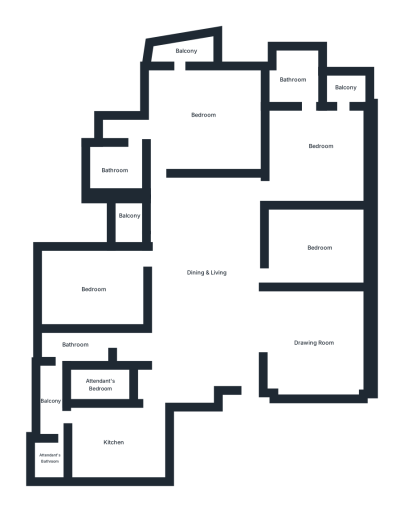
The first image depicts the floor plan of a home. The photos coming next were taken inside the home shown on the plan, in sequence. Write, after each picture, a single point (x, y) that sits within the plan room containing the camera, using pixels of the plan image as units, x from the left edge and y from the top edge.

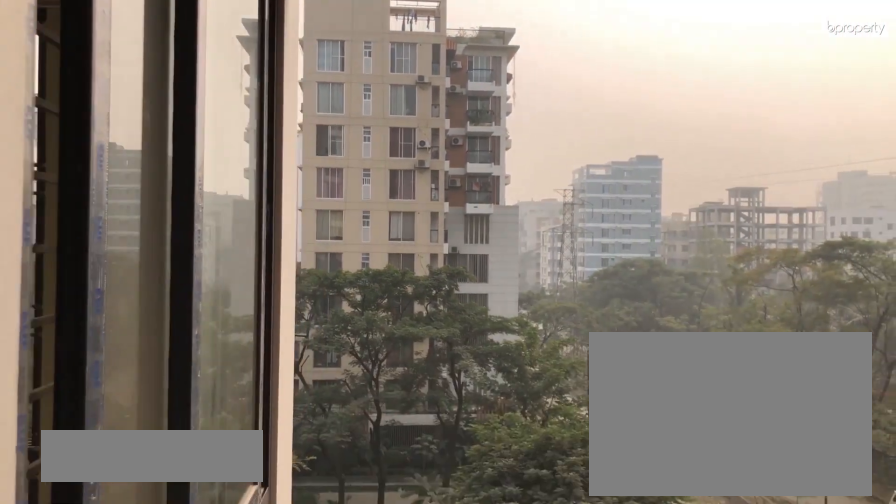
(129, 220)
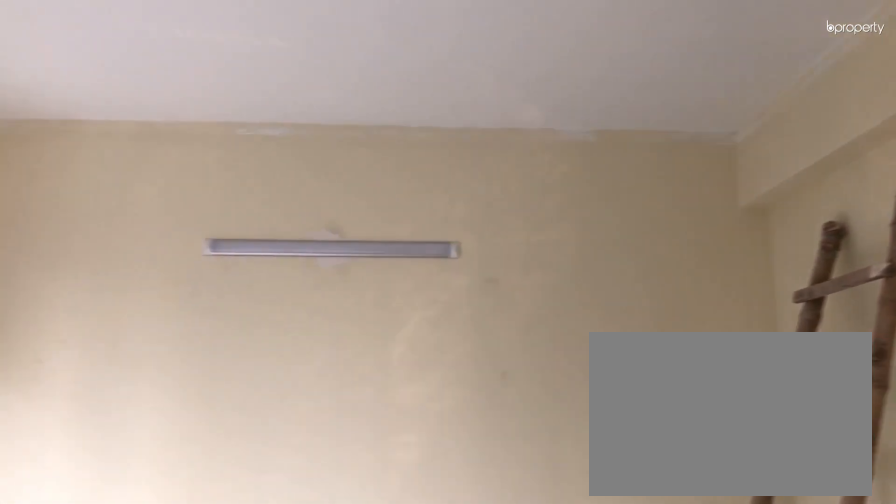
(205, 121)
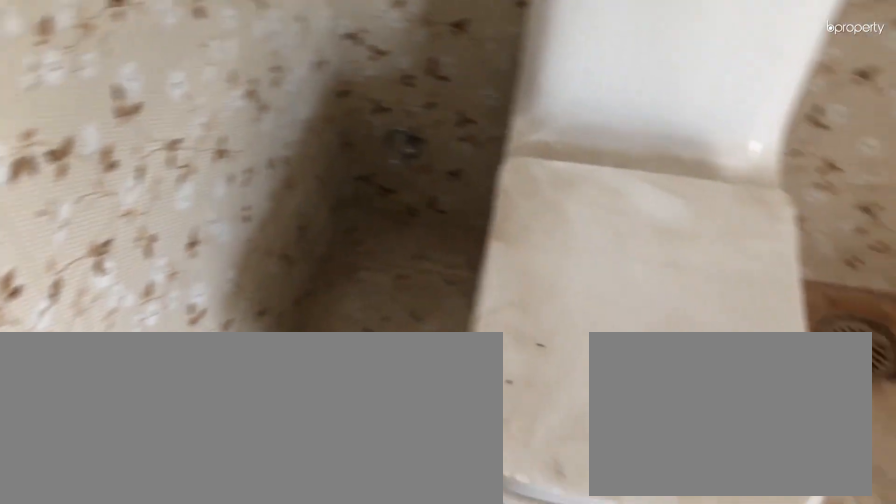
(118, 168)
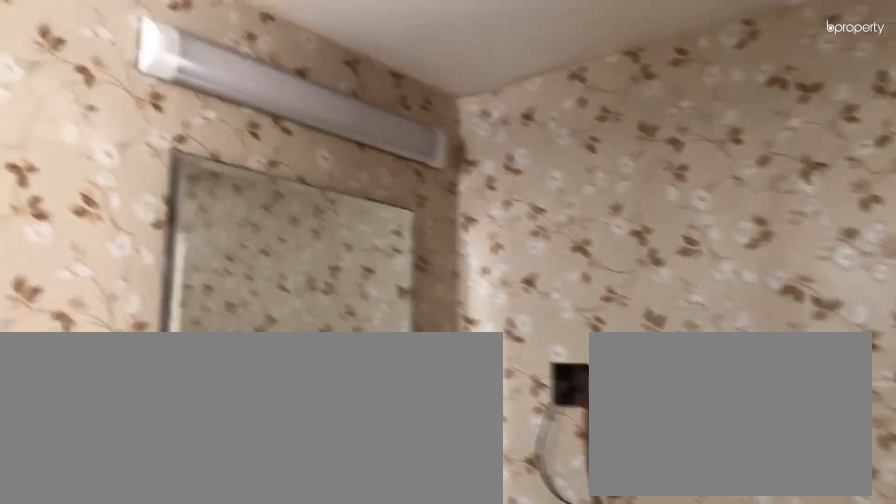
(118, 168)
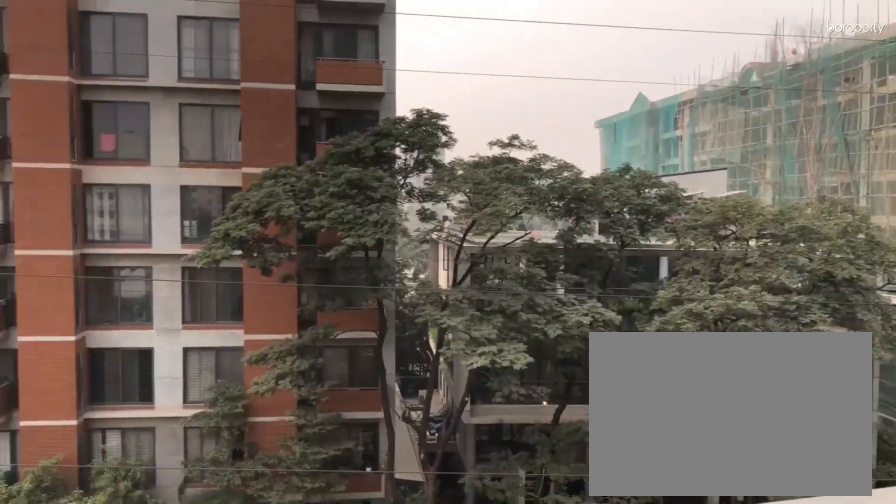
(187, 50)
